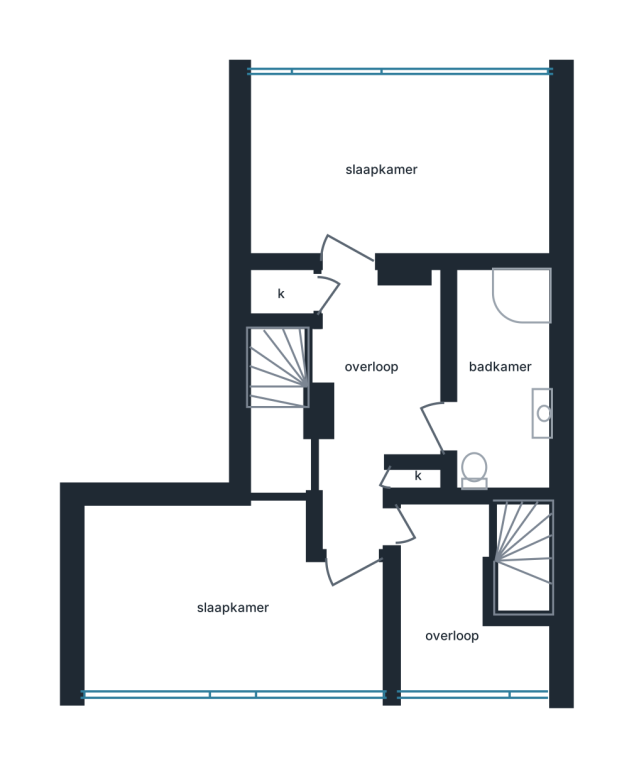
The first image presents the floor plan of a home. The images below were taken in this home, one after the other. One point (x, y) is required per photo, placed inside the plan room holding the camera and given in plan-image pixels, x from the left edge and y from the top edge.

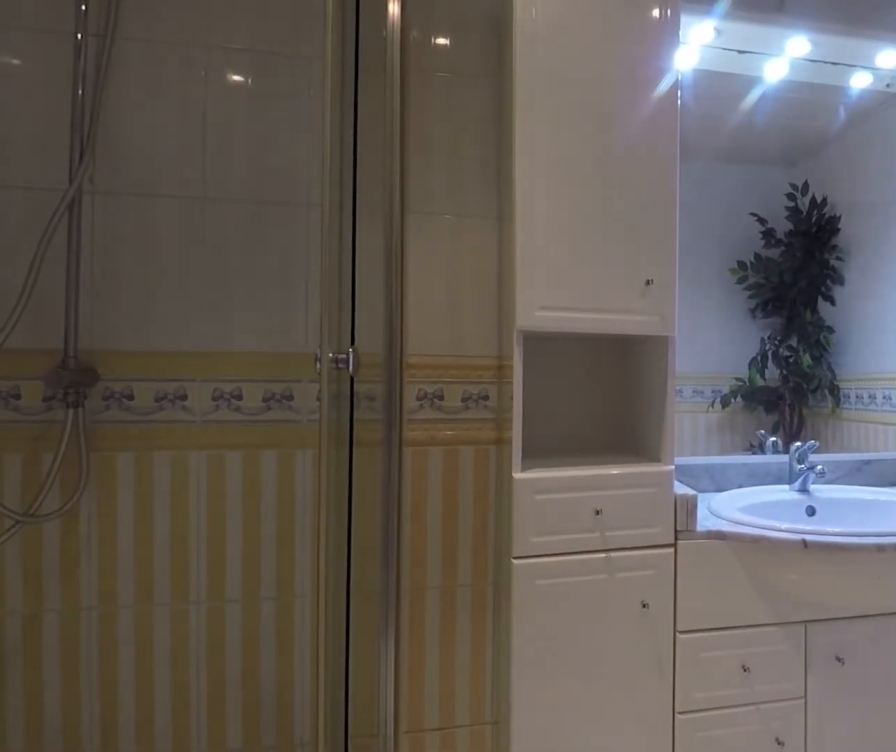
(519, 475)
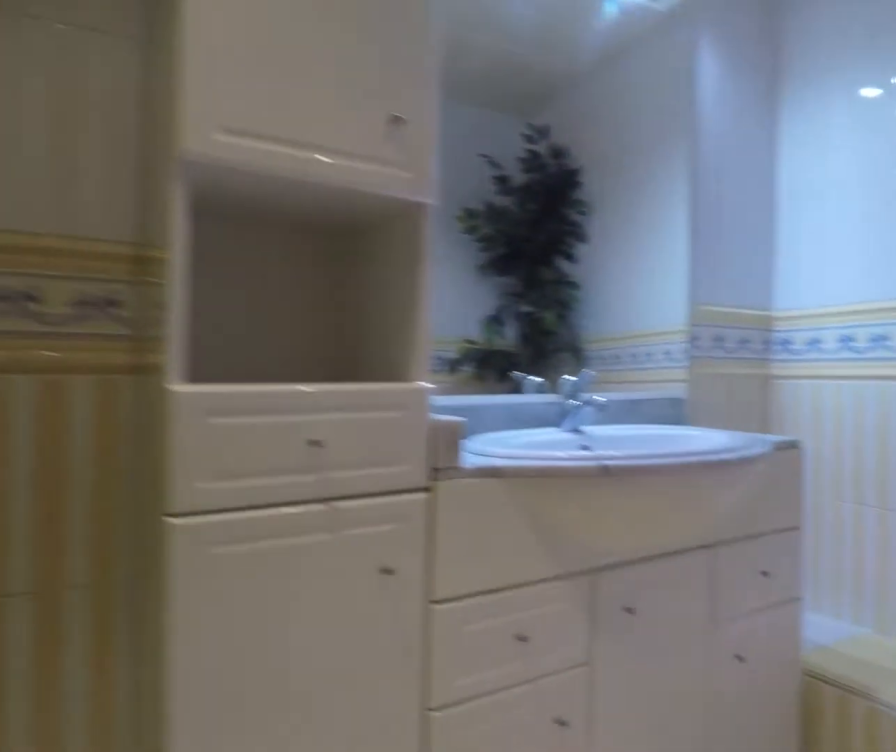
(519, 475)
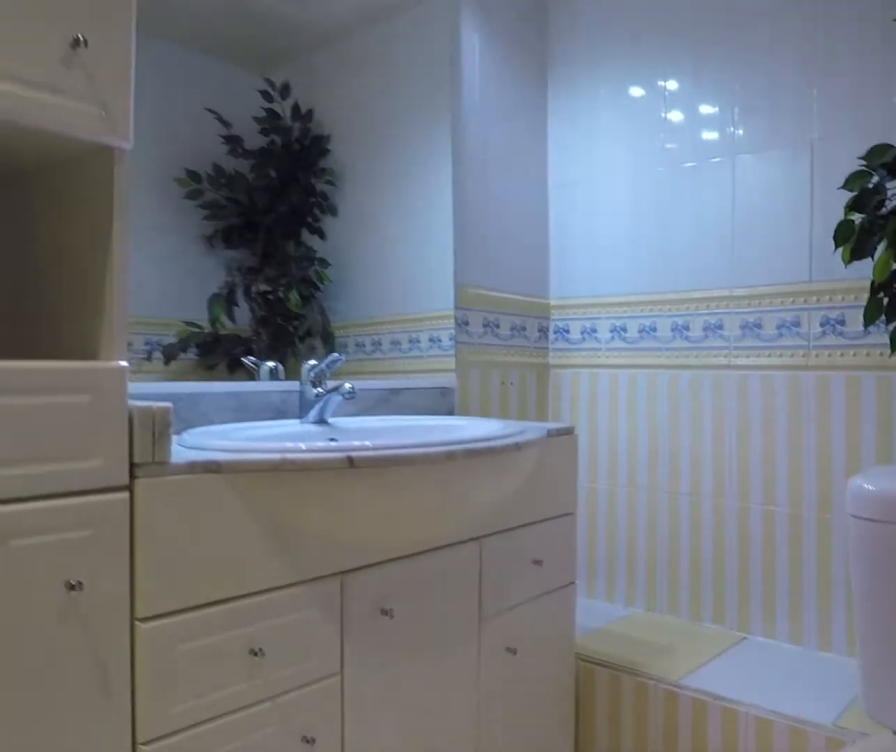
(483, 385)
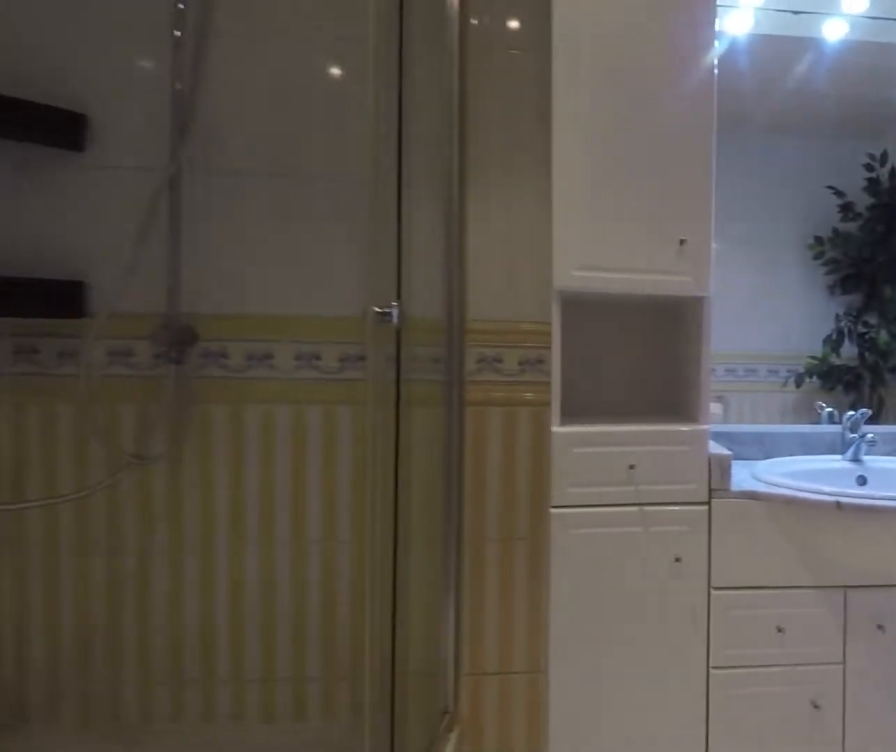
(521, 475)
